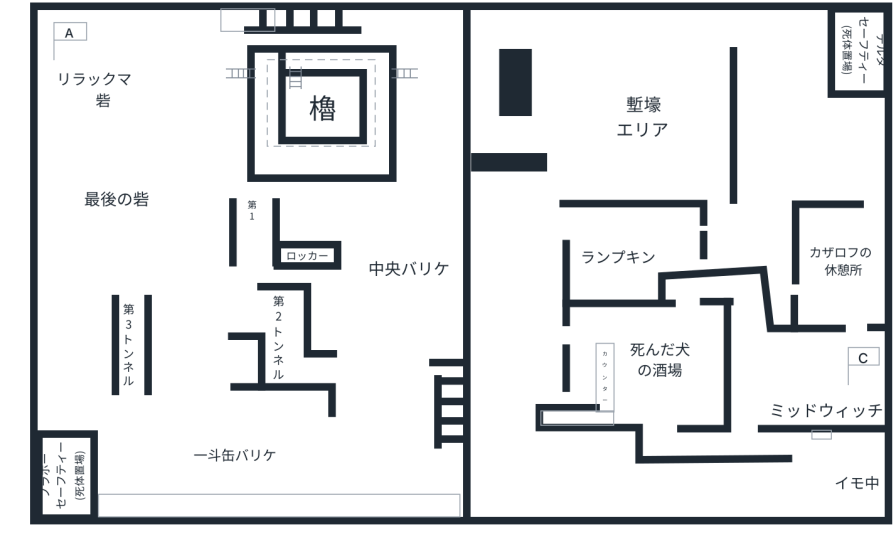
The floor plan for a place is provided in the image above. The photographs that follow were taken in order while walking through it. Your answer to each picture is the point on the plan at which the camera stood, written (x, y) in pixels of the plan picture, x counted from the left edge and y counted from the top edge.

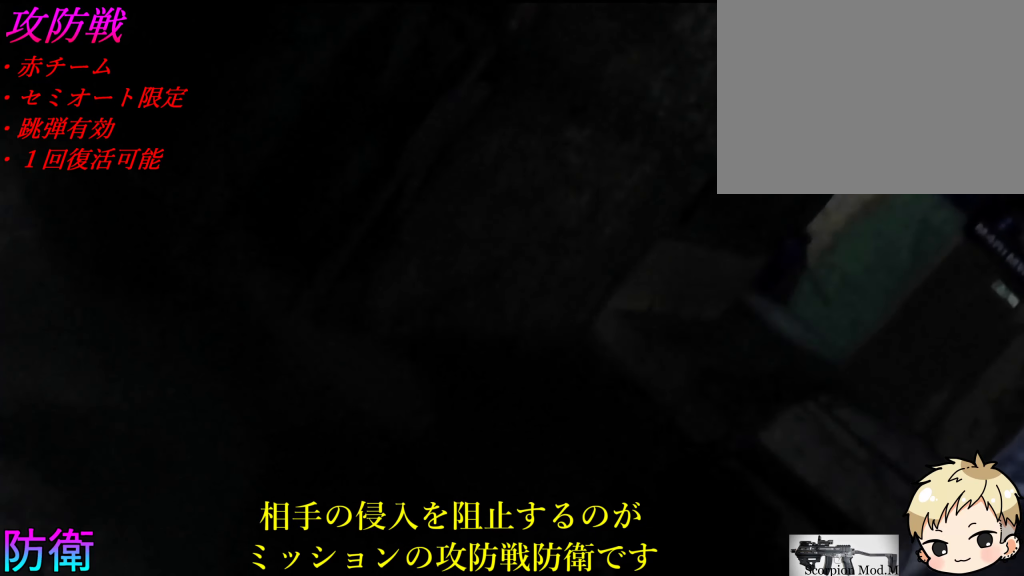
(209, 203)
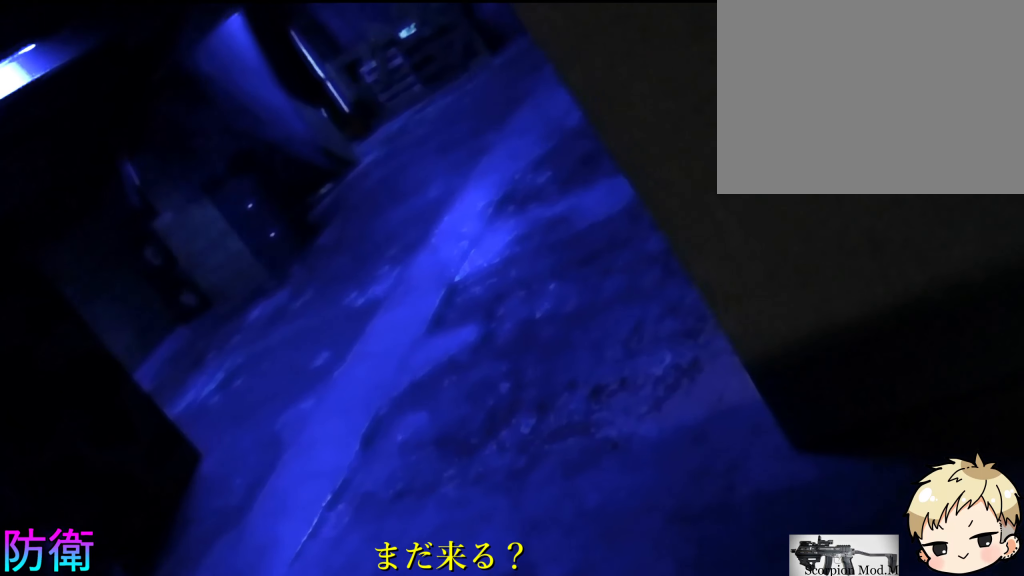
(255, 247)
